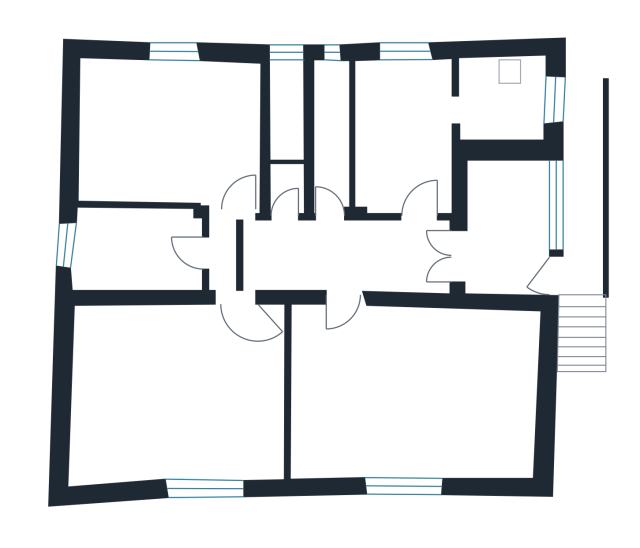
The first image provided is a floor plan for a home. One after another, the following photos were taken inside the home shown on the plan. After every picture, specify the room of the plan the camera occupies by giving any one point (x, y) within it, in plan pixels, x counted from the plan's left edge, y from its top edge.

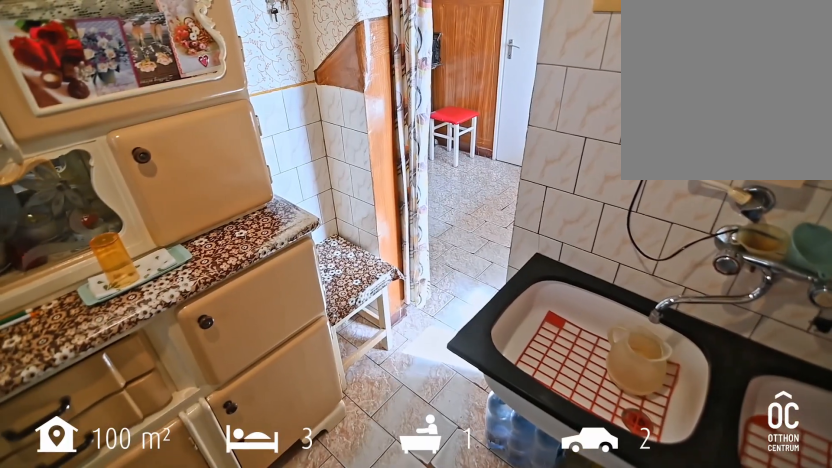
(501, 96)
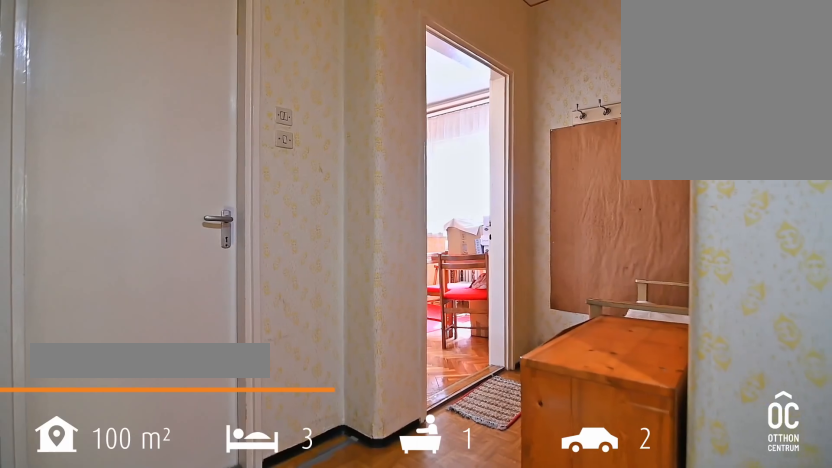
(346, 252)
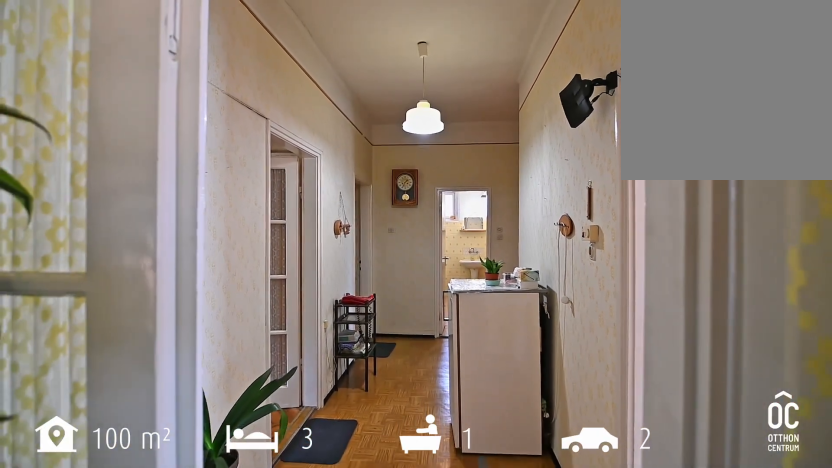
(346, 252)
